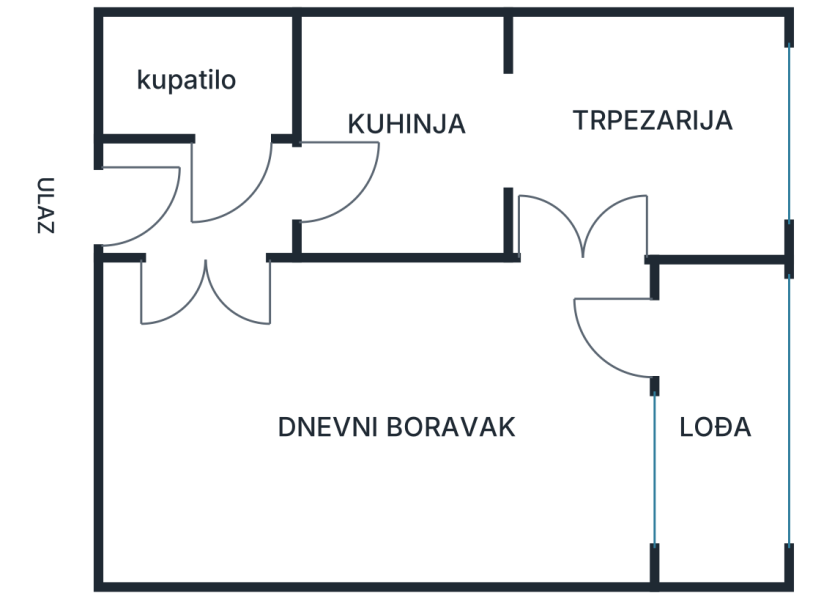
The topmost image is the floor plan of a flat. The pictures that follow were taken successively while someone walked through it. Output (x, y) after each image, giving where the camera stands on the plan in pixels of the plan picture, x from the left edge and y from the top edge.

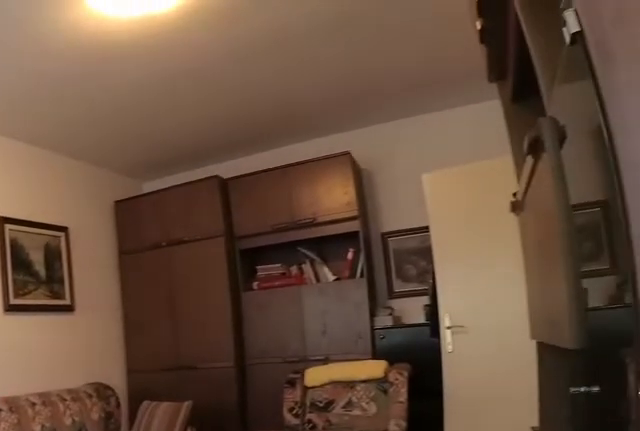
(644, 307)
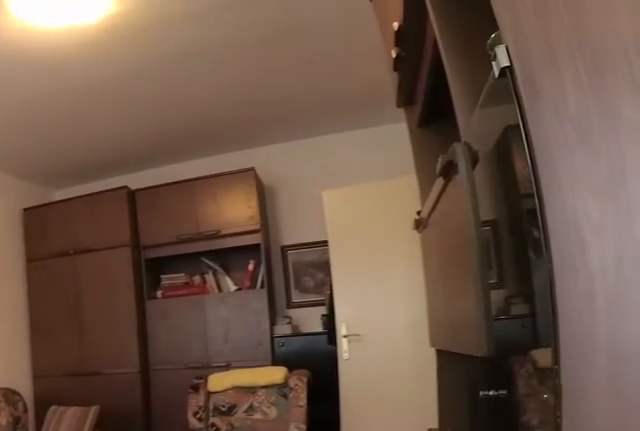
(644, 317)
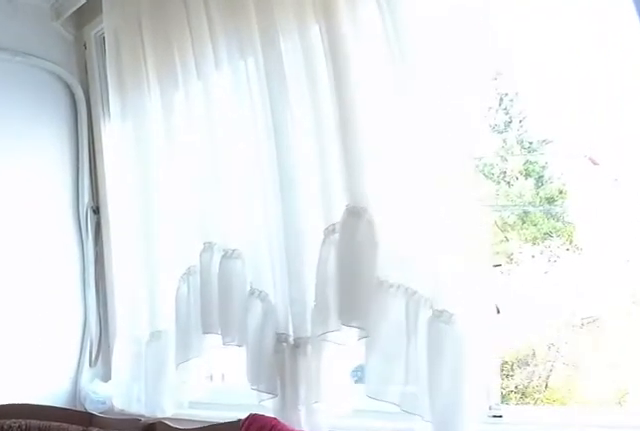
(586, 203)
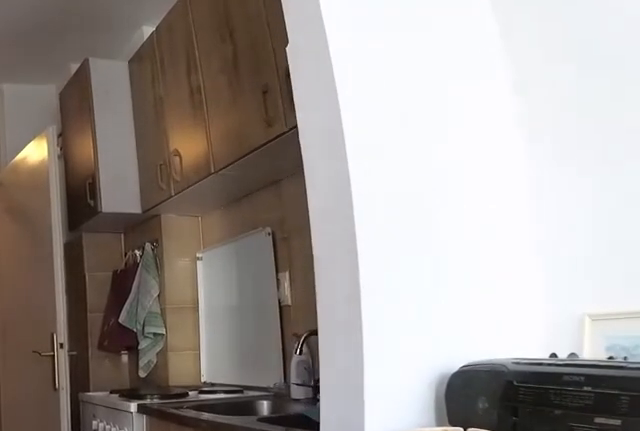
(616, 158)
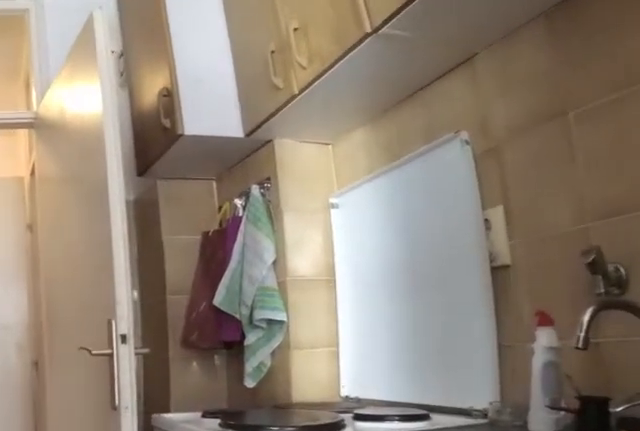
(535, 139)
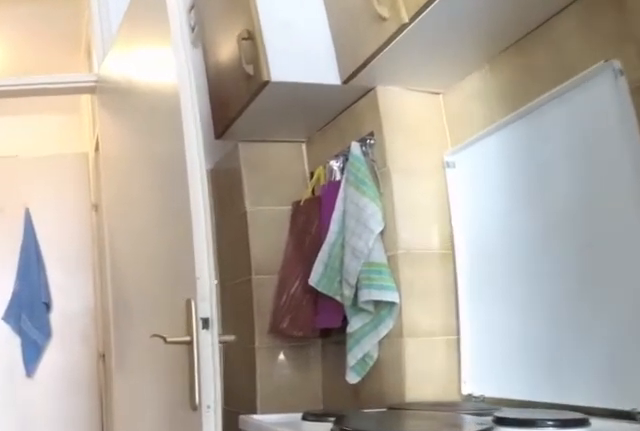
(499, 141)
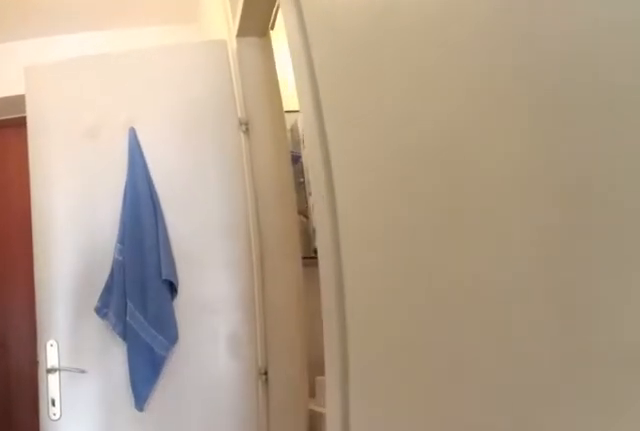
(384, 163)
